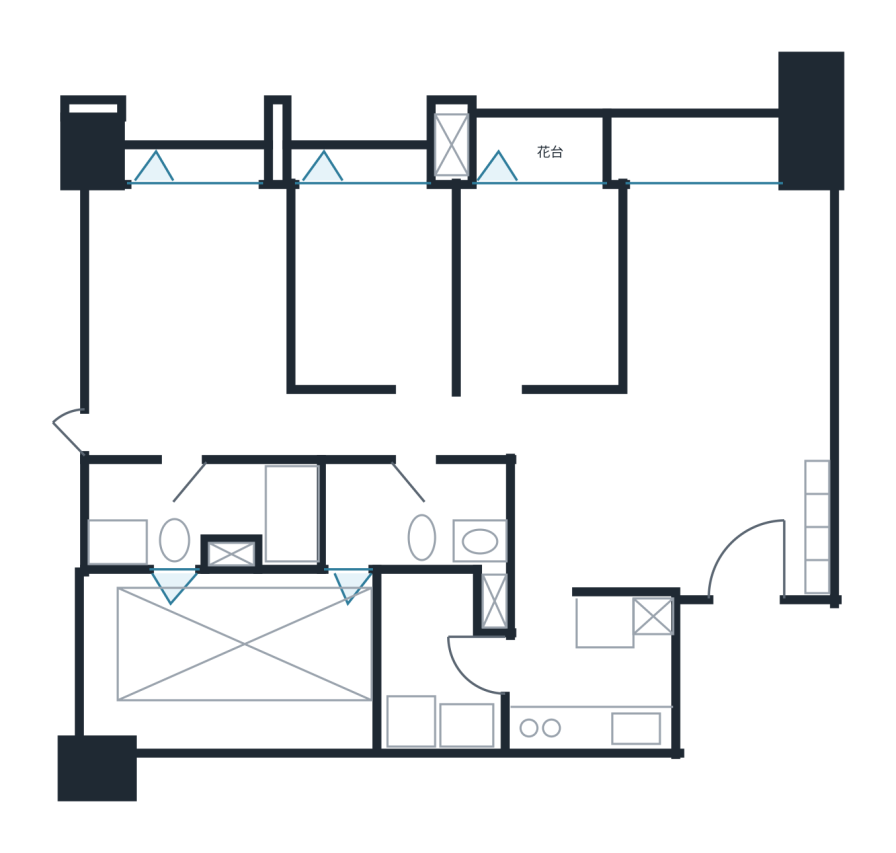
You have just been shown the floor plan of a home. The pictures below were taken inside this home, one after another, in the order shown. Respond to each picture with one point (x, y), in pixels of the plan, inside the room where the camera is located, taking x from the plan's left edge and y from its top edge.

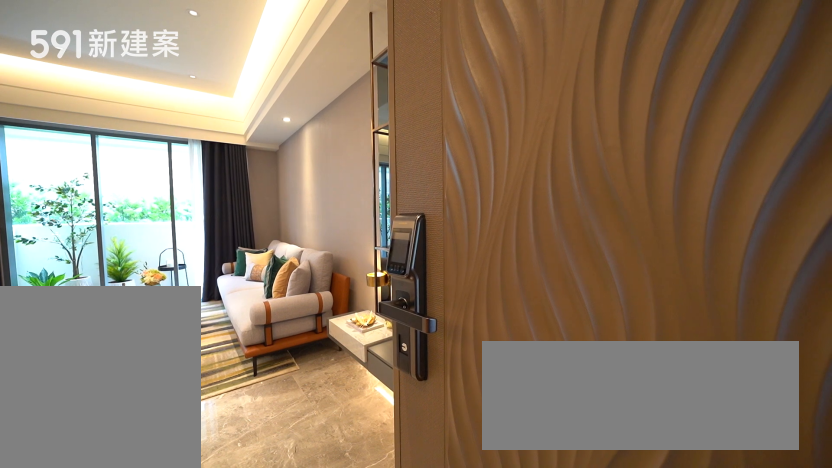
(755, 548)
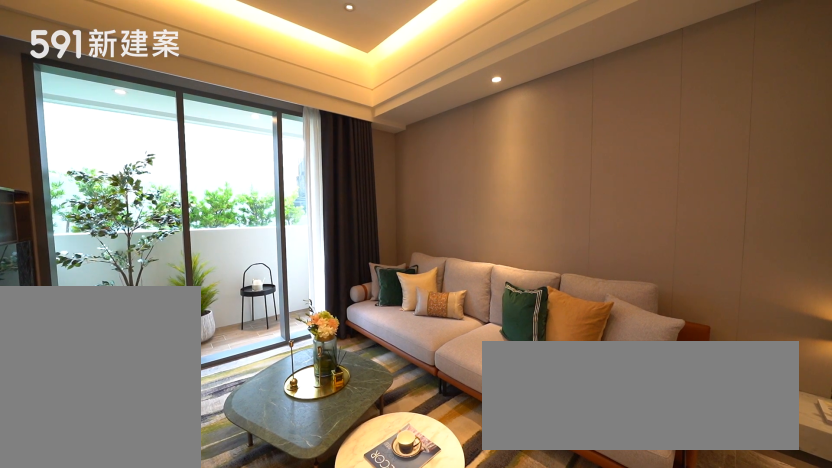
(726, 285)
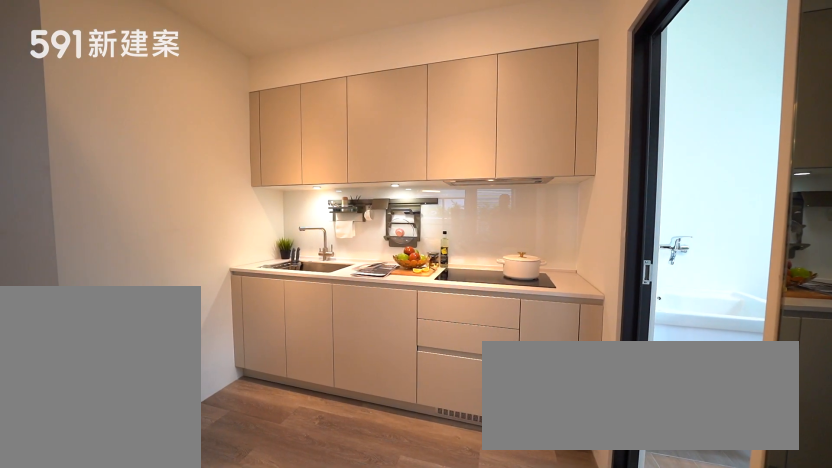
(597, 673)
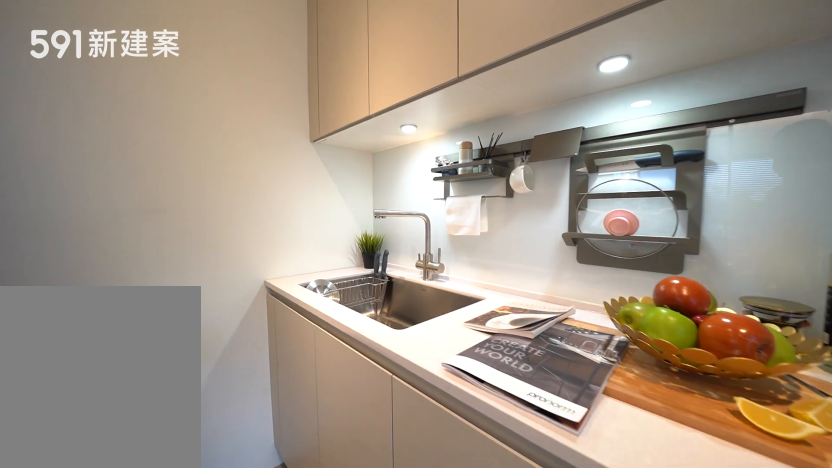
(597, 673)
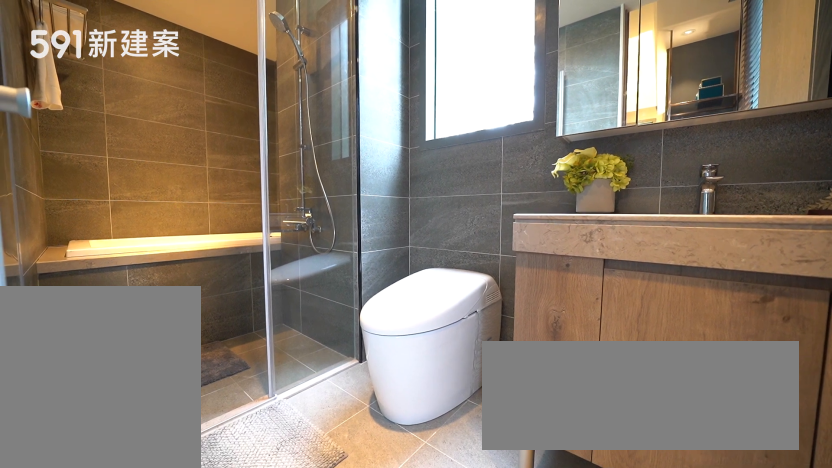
(203, 514)
